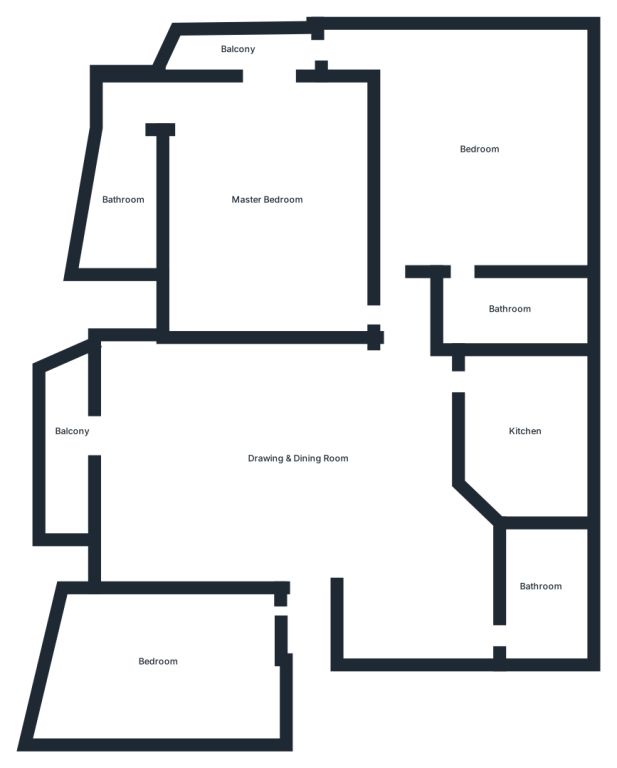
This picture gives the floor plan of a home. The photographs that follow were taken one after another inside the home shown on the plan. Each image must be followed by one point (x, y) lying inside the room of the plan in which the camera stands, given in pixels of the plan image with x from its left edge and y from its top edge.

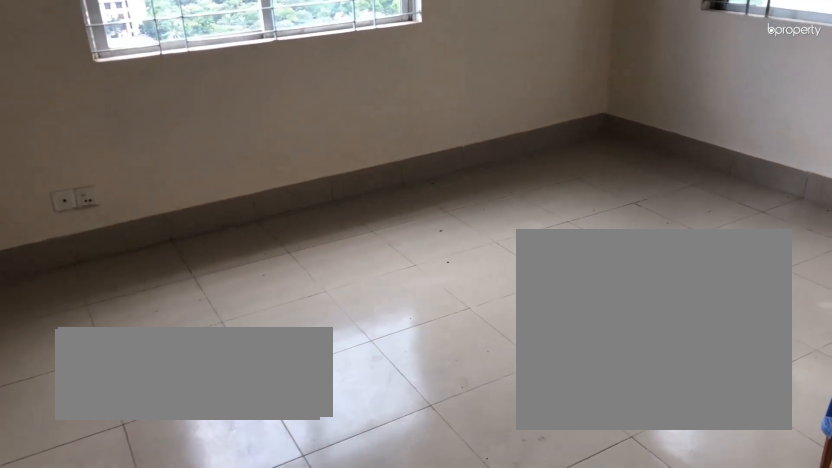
(479, 148)
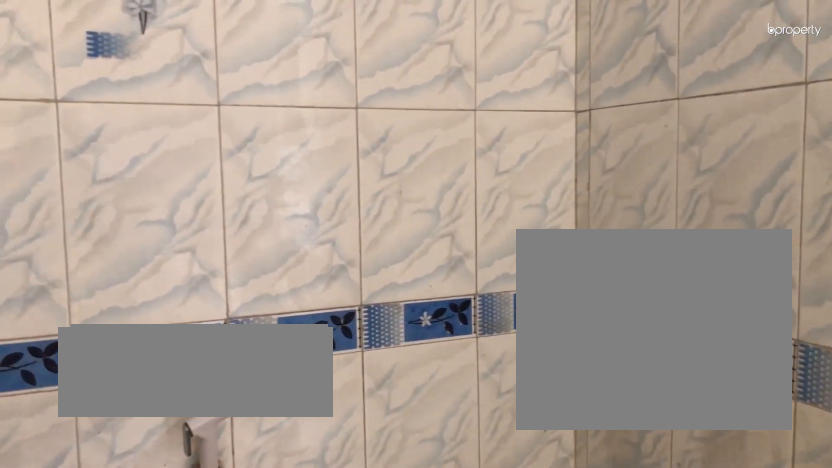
(509, 309)
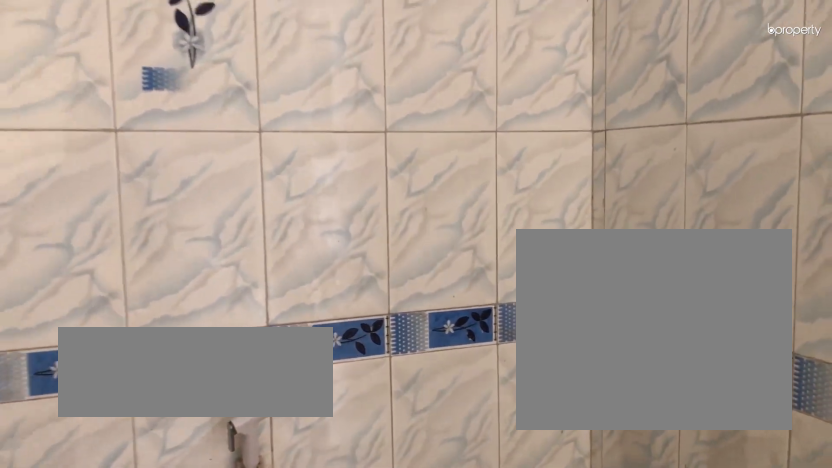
(509, 309)
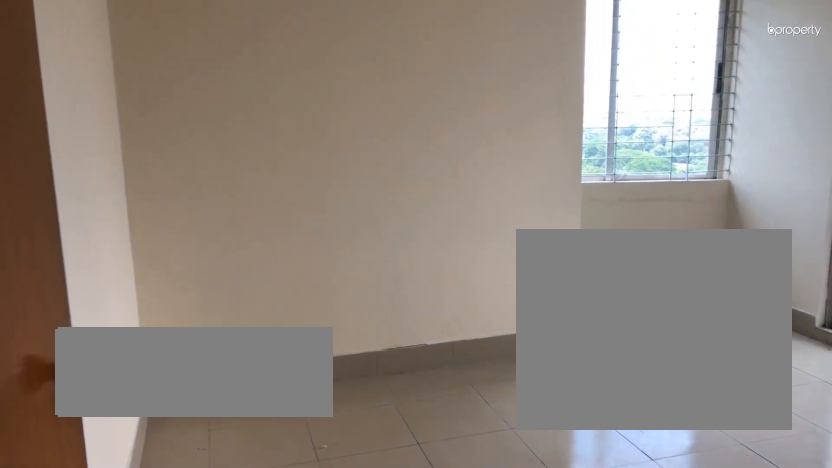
(267, 198)
